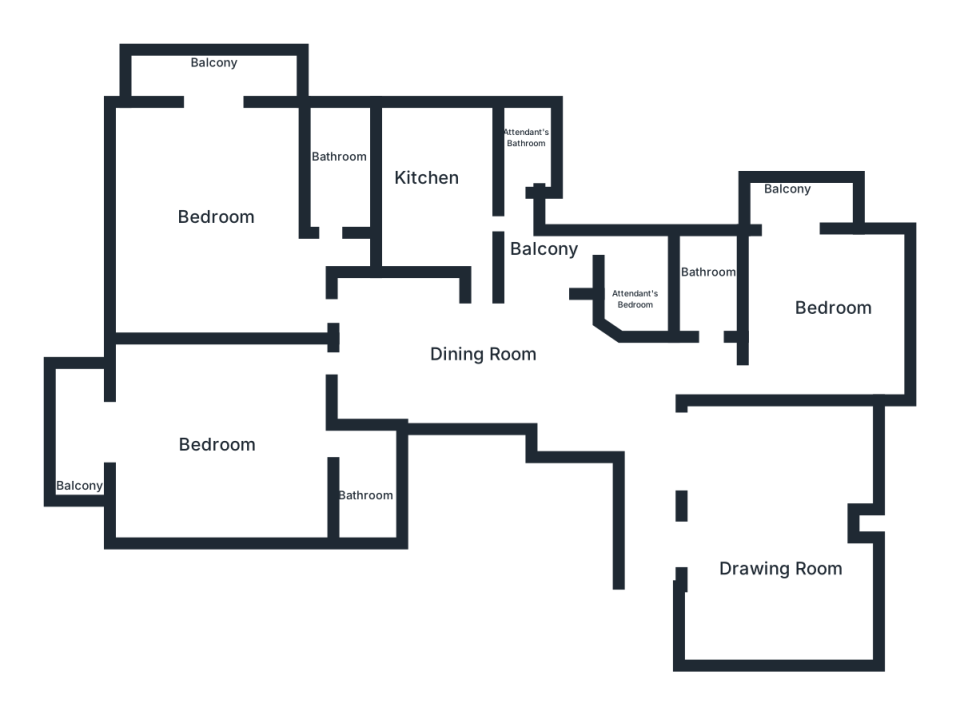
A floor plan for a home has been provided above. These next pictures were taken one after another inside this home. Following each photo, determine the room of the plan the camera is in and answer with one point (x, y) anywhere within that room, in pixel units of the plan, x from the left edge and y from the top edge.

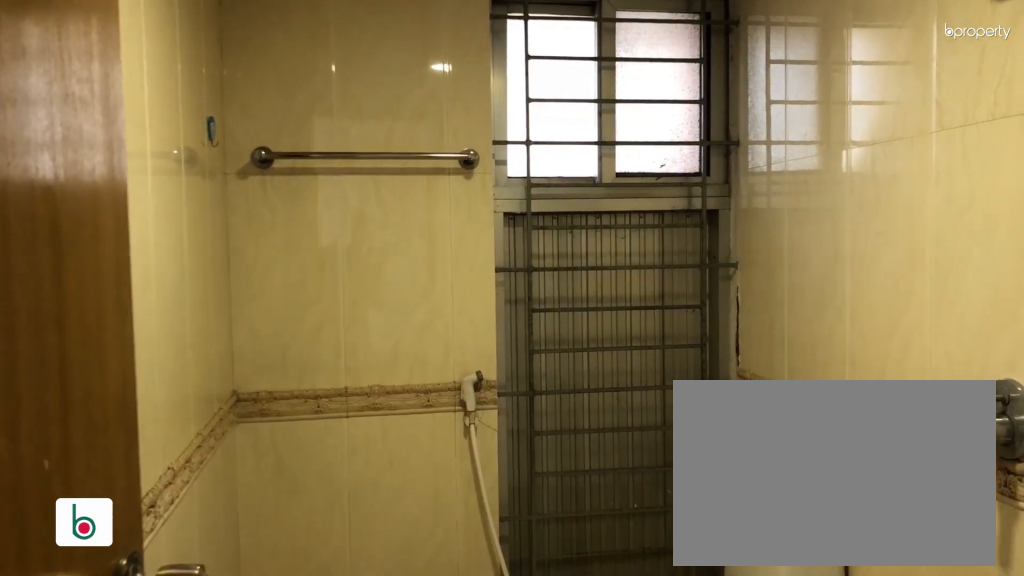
(336, 161)
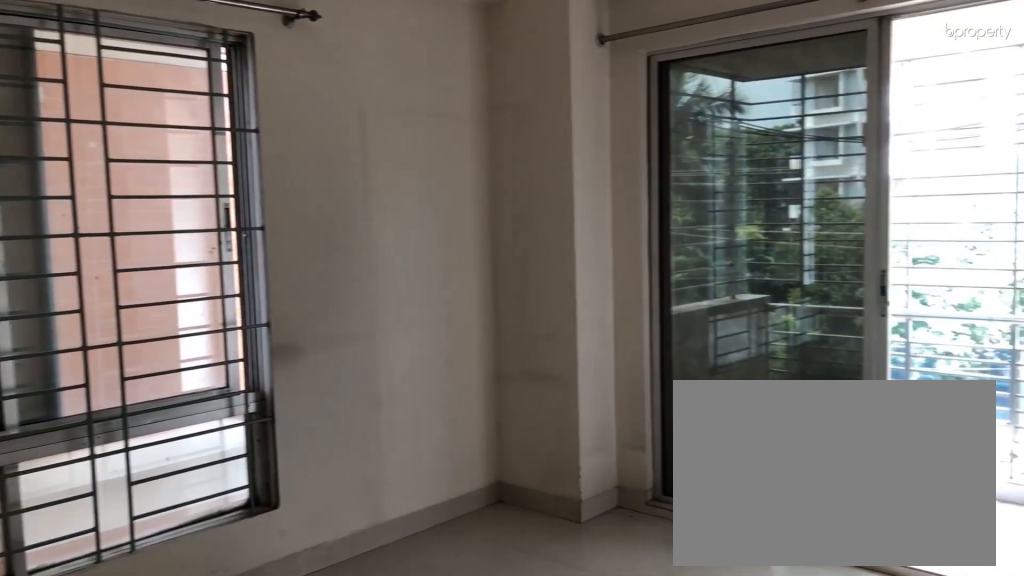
(212, 438)
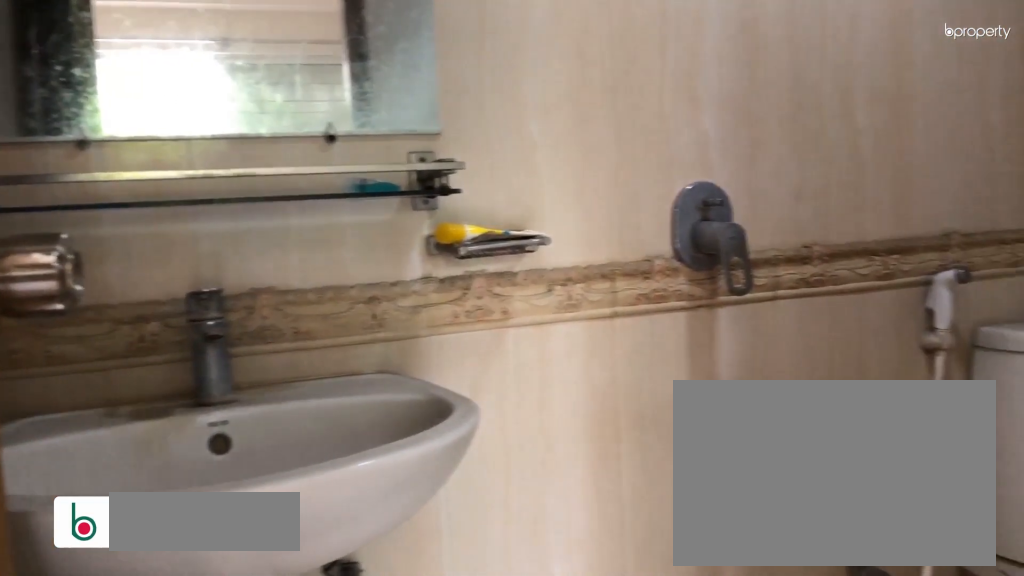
(367, 481)
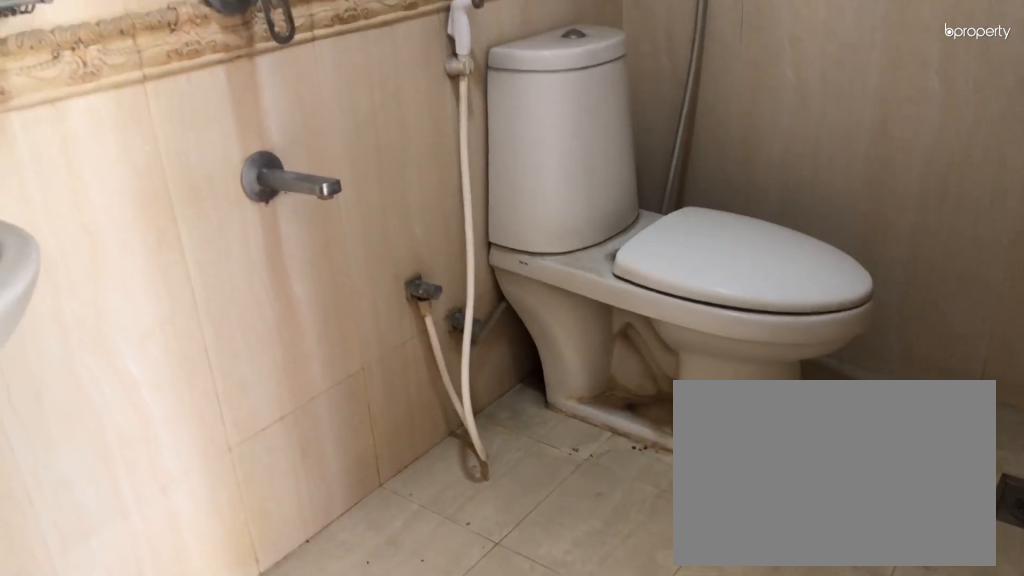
(367, 481)
